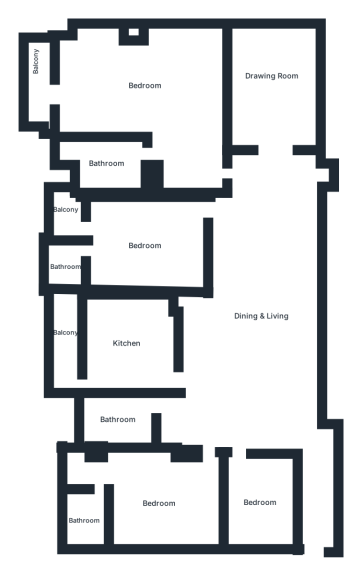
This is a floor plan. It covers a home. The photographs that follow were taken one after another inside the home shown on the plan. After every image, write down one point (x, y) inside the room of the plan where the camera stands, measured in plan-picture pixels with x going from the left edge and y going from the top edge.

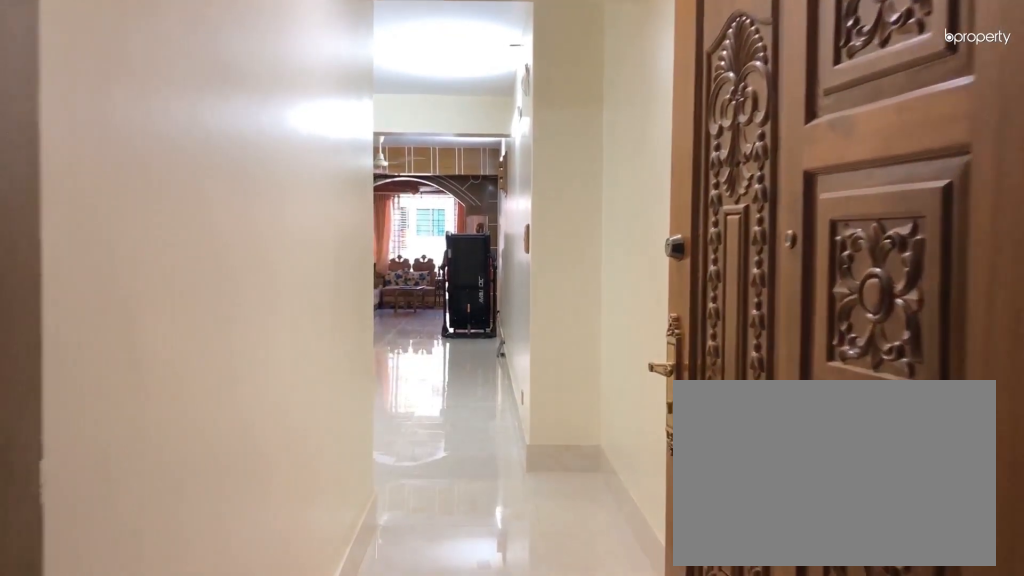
(319, 494)
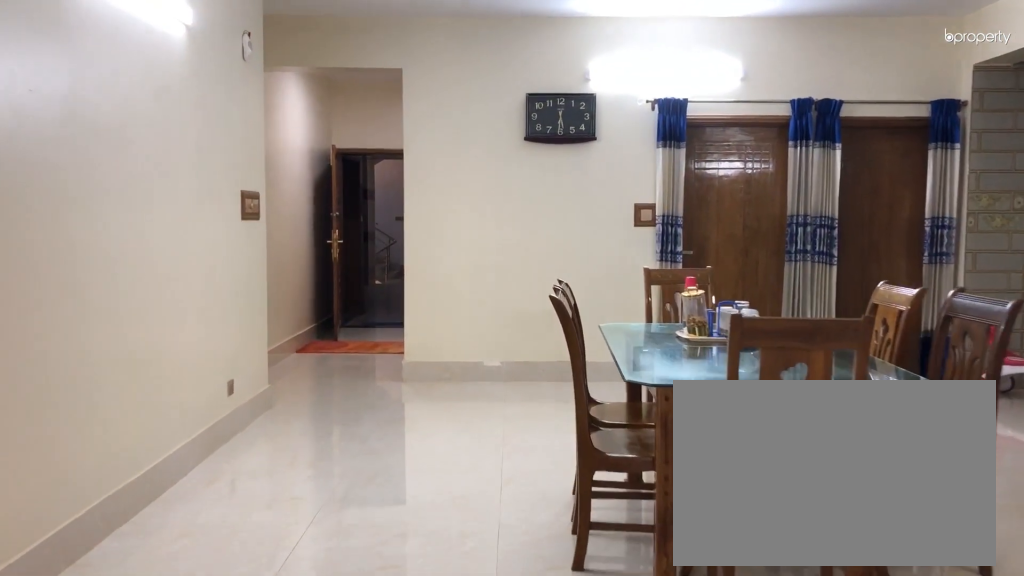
(255, 354)
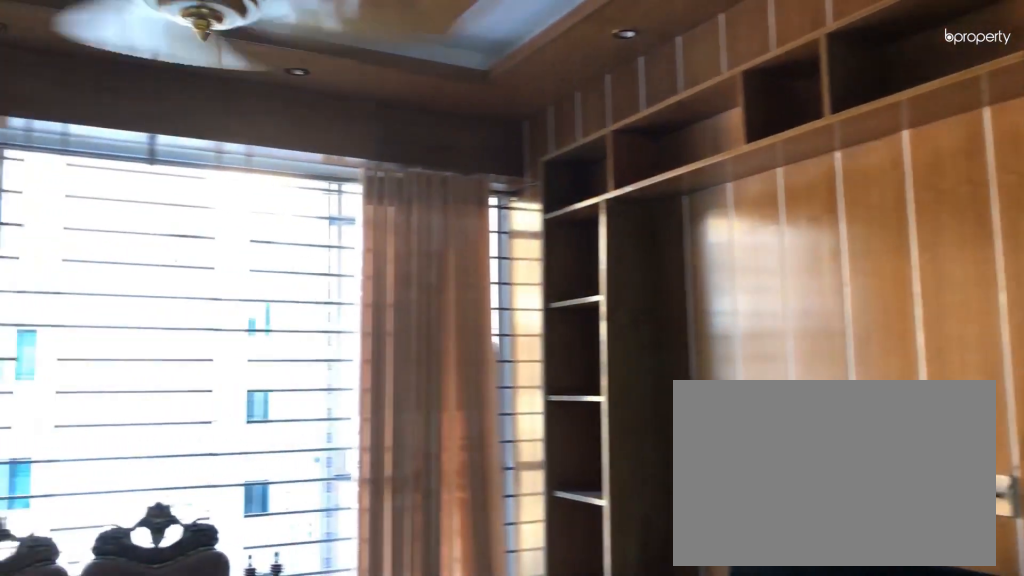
(274, 85)
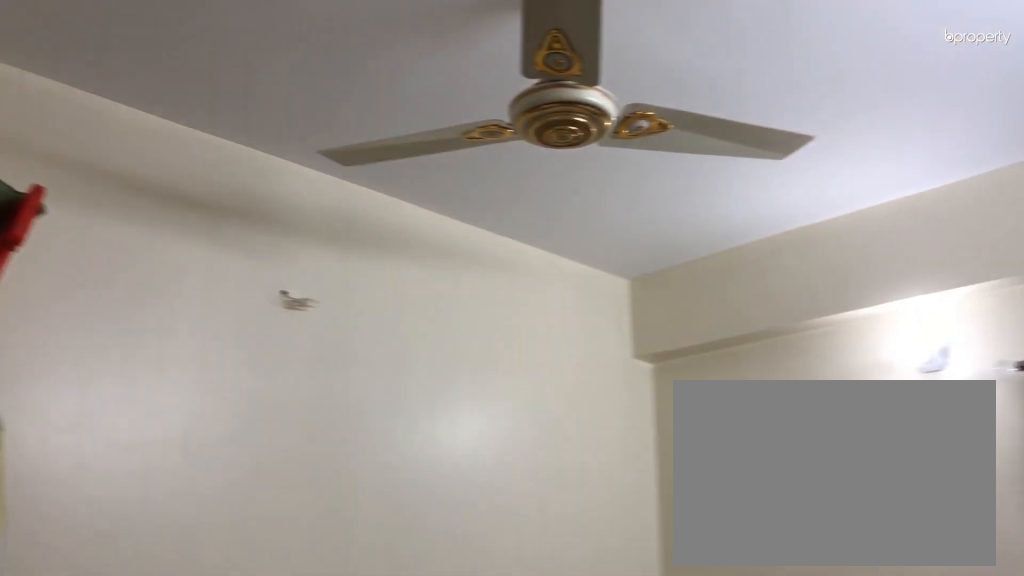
(261, 505)
